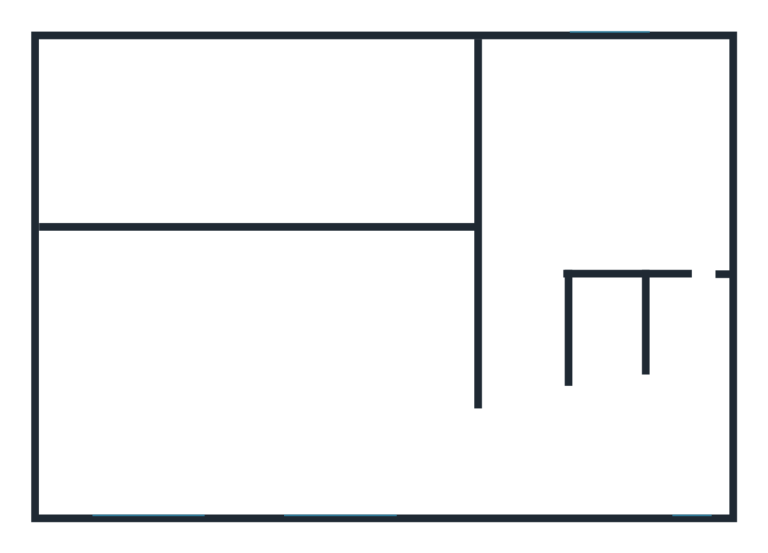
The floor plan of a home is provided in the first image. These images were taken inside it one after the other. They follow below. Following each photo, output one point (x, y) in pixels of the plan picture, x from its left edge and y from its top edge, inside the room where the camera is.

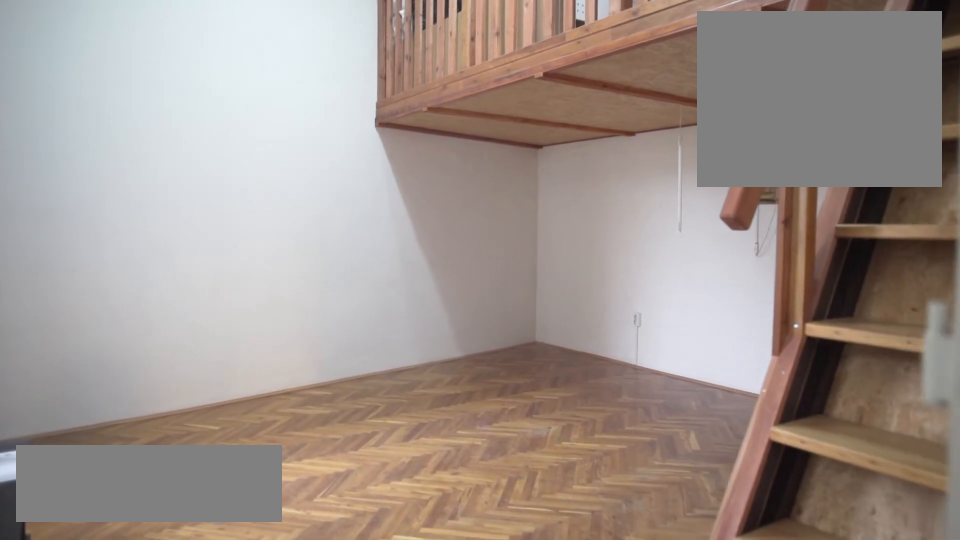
(410, 422)
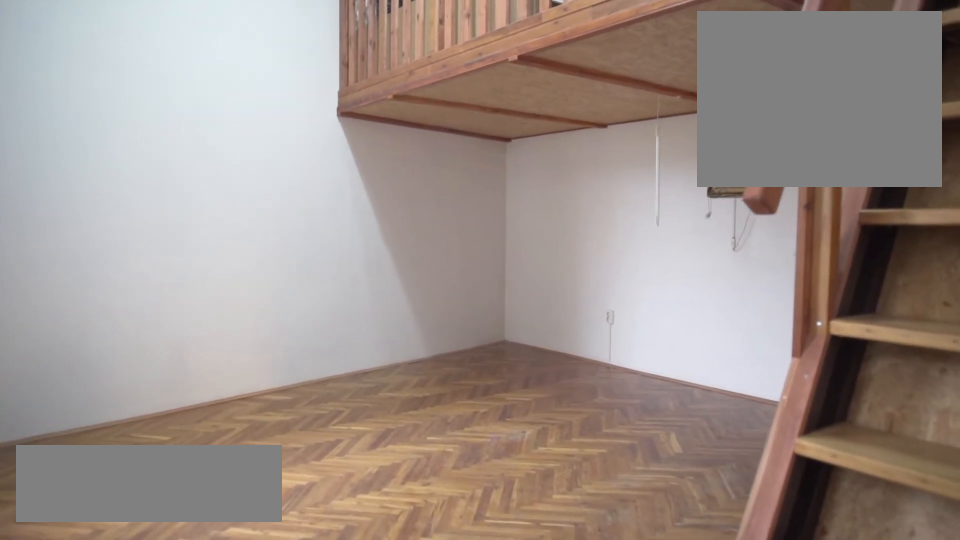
(377, 416)
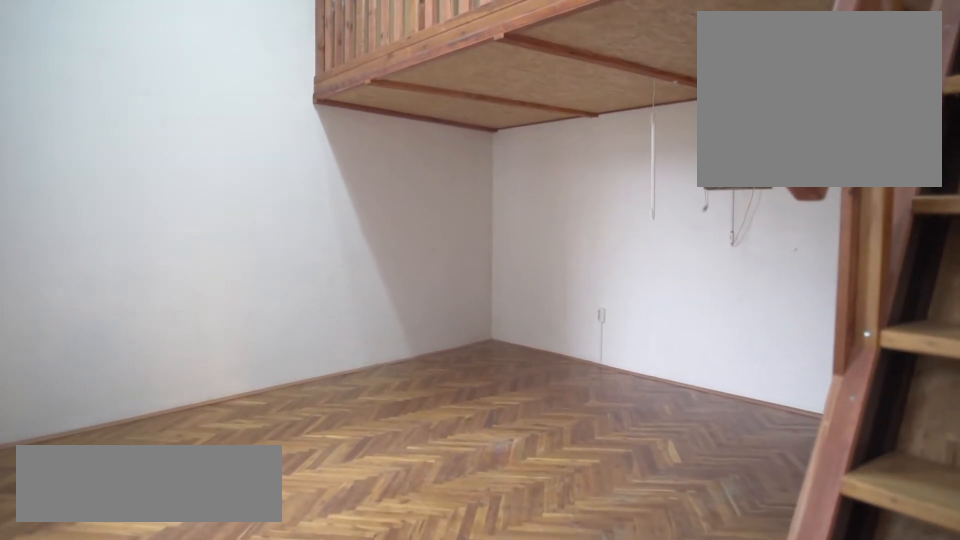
(348, 410)
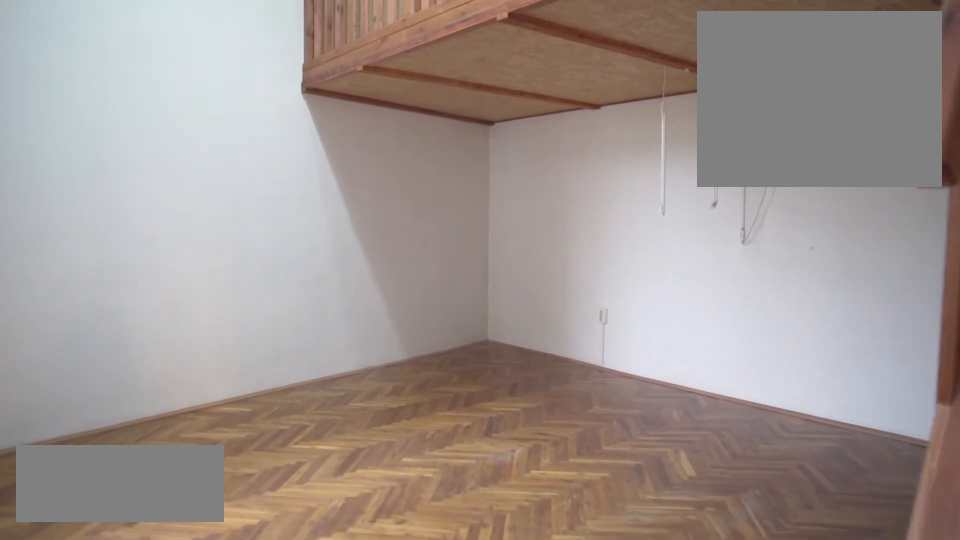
(328, 407)
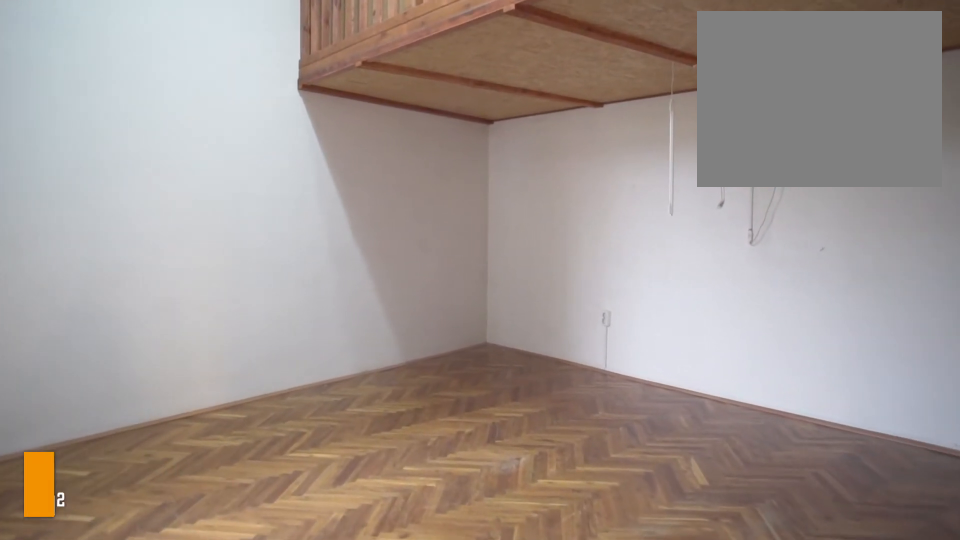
(324, 407)
